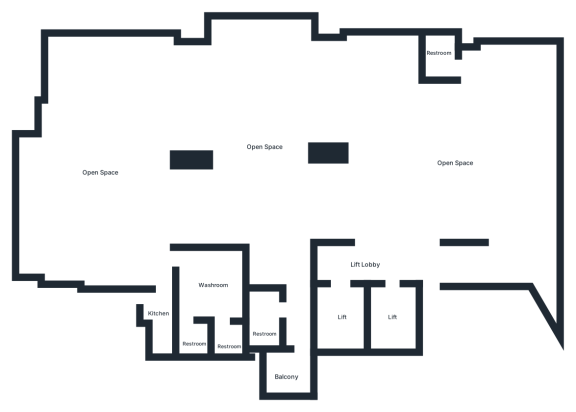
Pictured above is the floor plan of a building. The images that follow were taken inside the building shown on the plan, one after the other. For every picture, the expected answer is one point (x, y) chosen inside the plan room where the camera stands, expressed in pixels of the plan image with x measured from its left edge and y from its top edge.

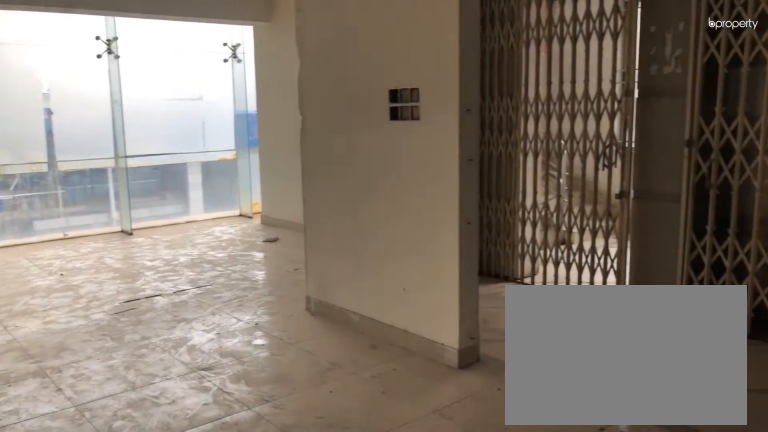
(476, 165)
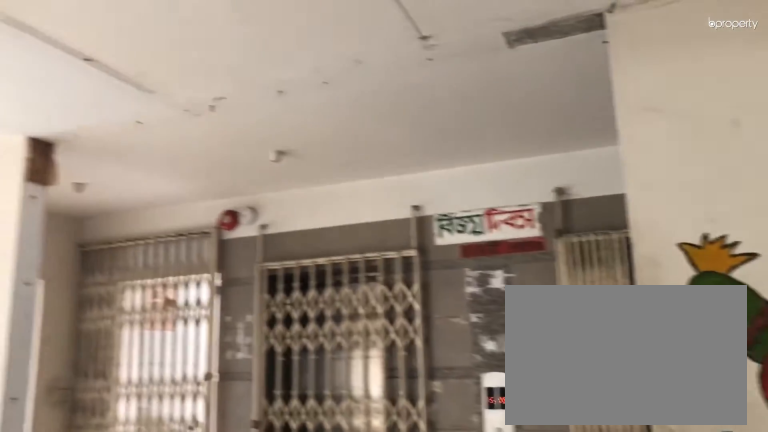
(476, 165)
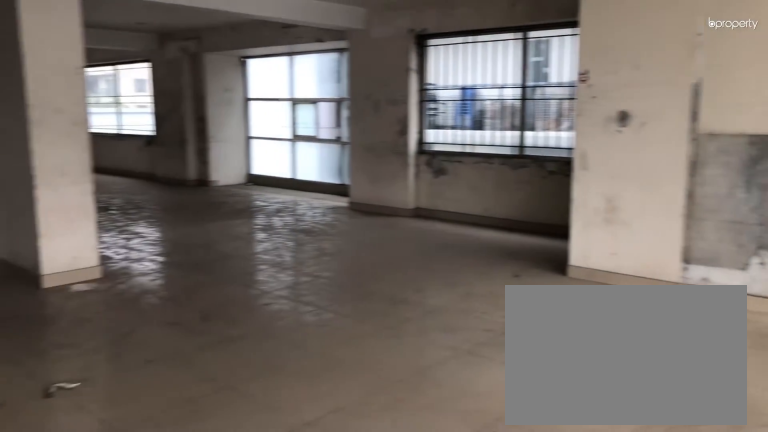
(469, 166)
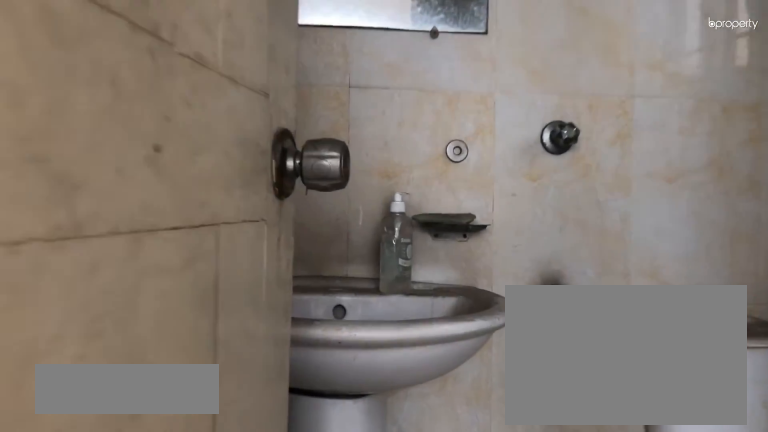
(436, 57)
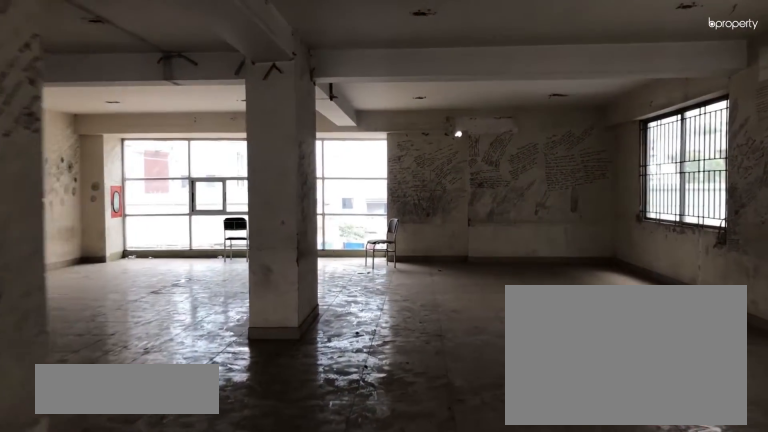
(325, 99)
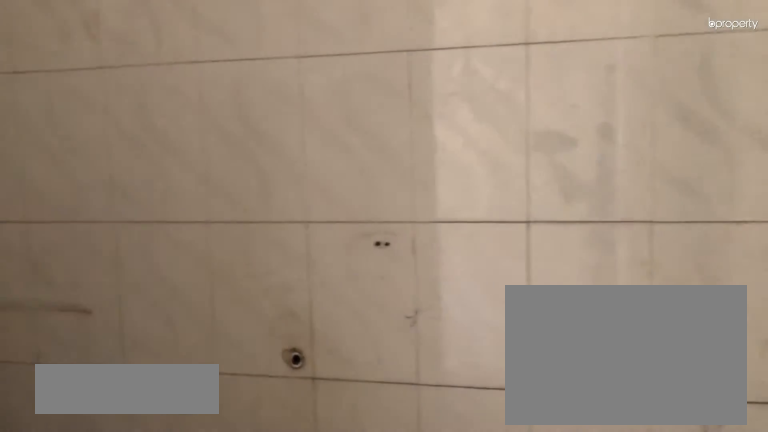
(264, 321)
